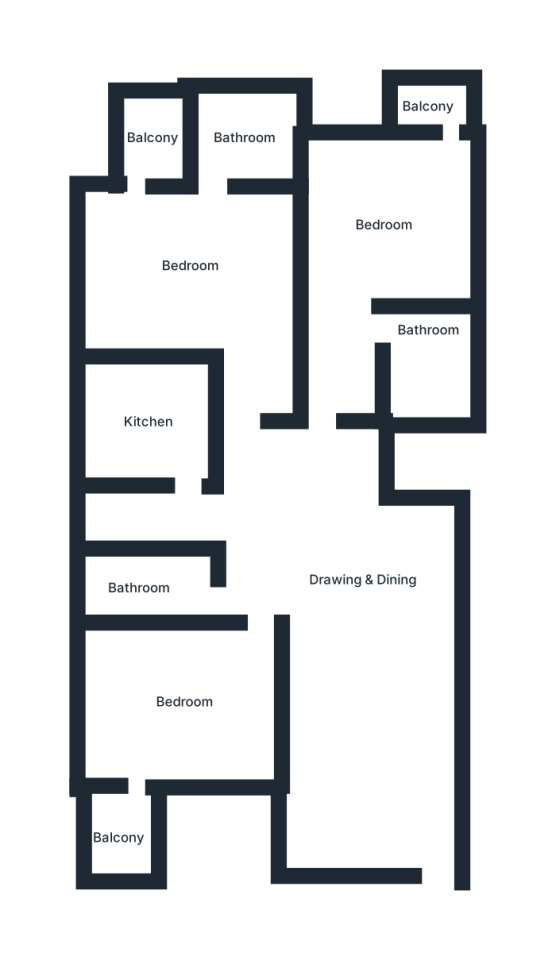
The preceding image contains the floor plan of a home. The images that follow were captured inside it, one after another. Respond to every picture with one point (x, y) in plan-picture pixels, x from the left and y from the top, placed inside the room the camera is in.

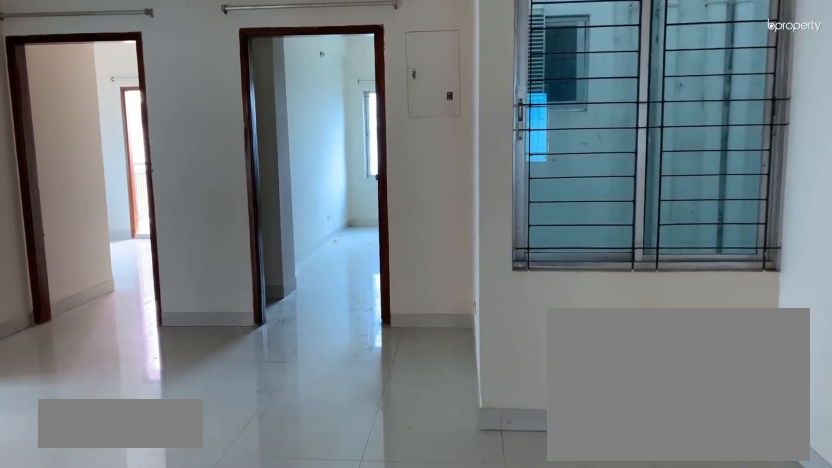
(364, 603)
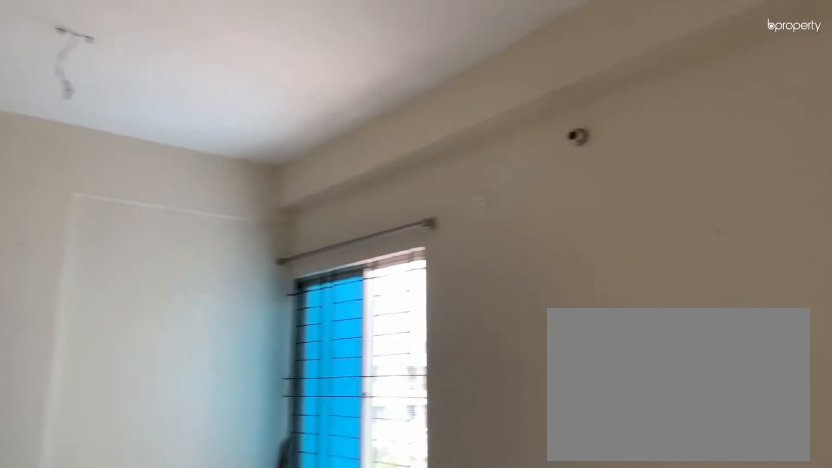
(364, 603)
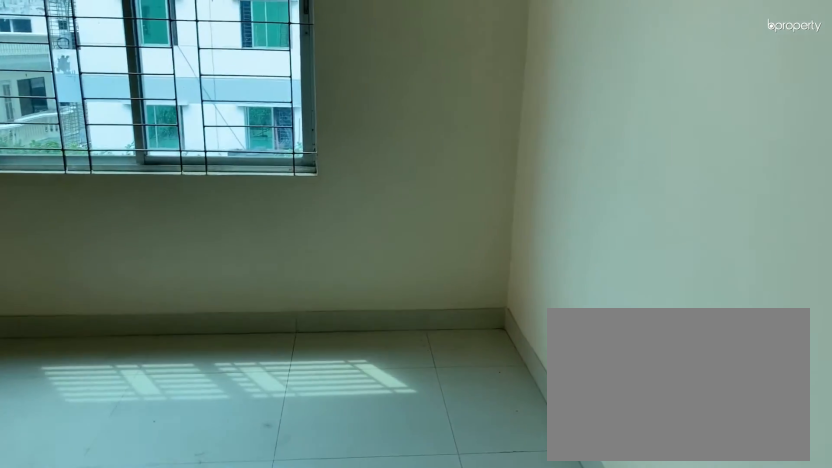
(153, 715)
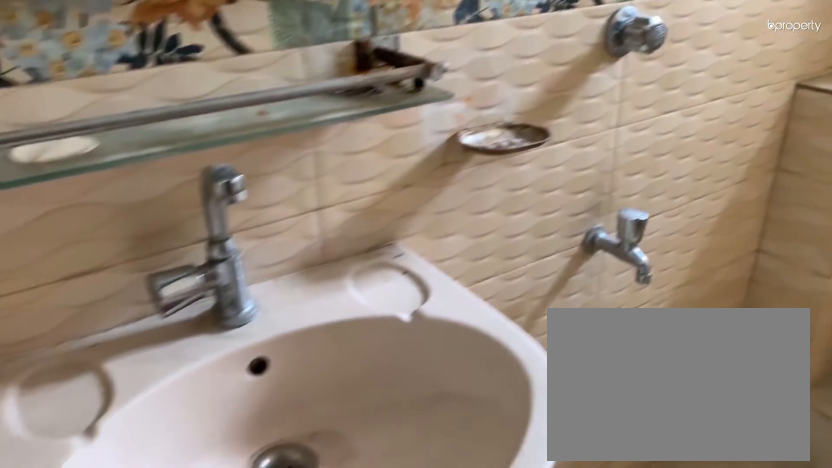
(136, 589)
